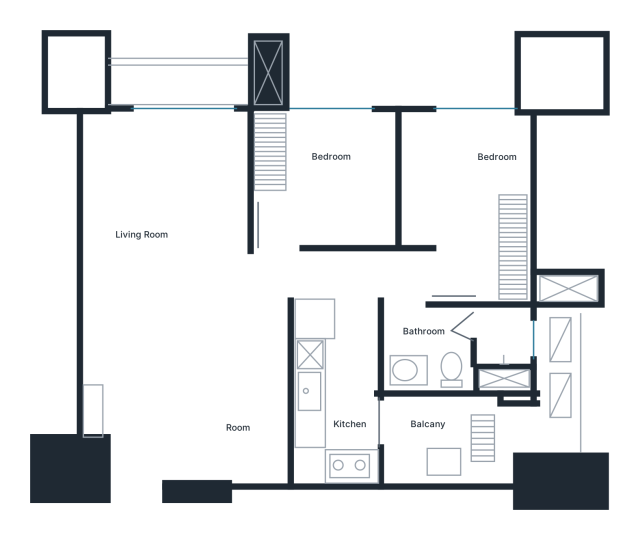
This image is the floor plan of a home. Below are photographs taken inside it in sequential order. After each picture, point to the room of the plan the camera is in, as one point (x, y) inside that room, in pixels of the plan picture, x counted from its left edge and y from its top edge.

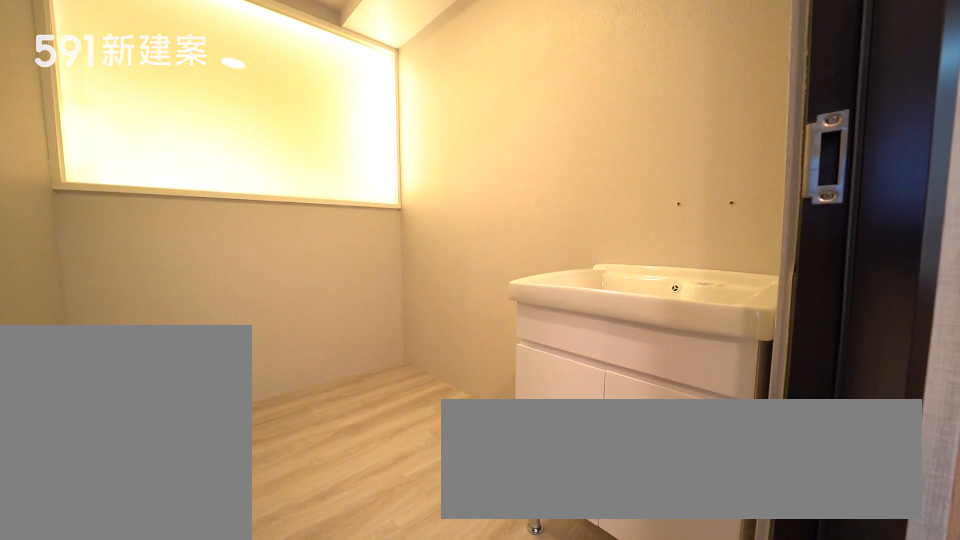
(454, 442)
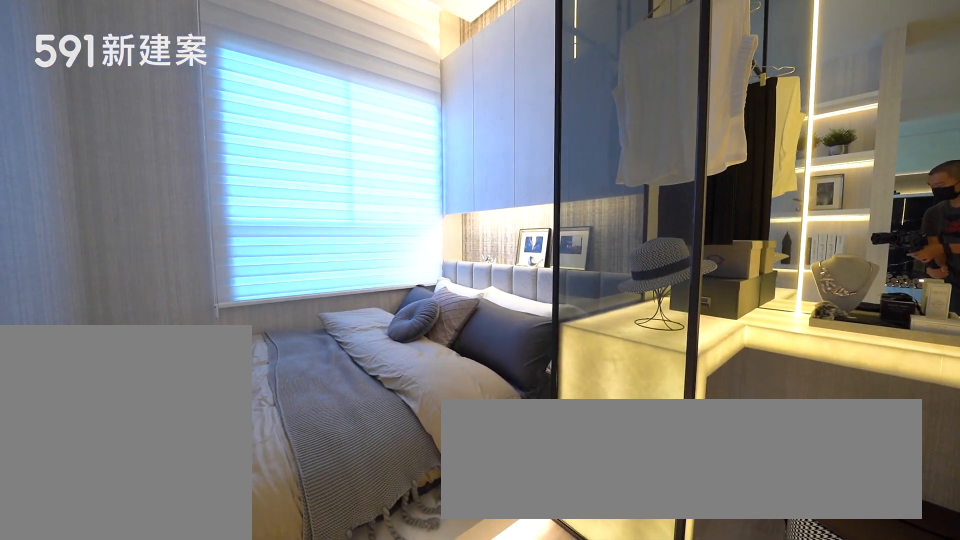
(471, 204)
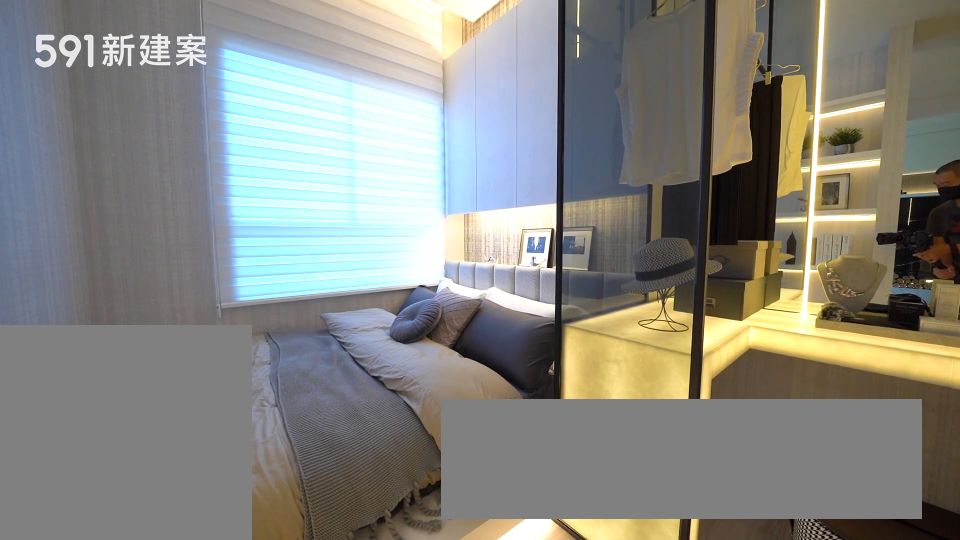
(471, 204)
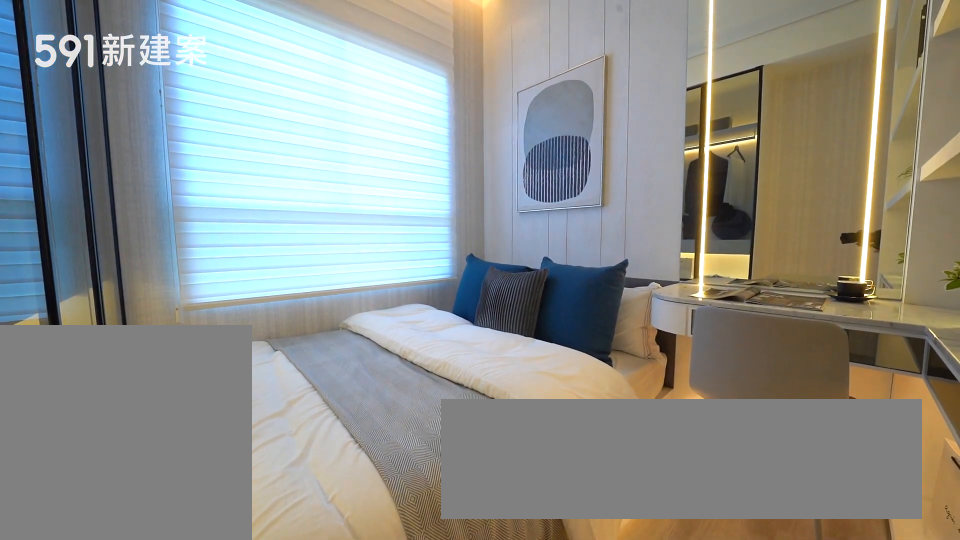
(323, 175)
